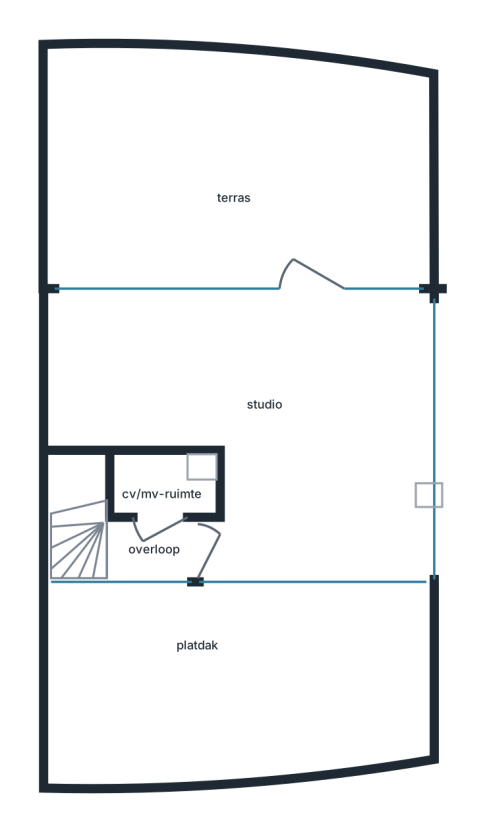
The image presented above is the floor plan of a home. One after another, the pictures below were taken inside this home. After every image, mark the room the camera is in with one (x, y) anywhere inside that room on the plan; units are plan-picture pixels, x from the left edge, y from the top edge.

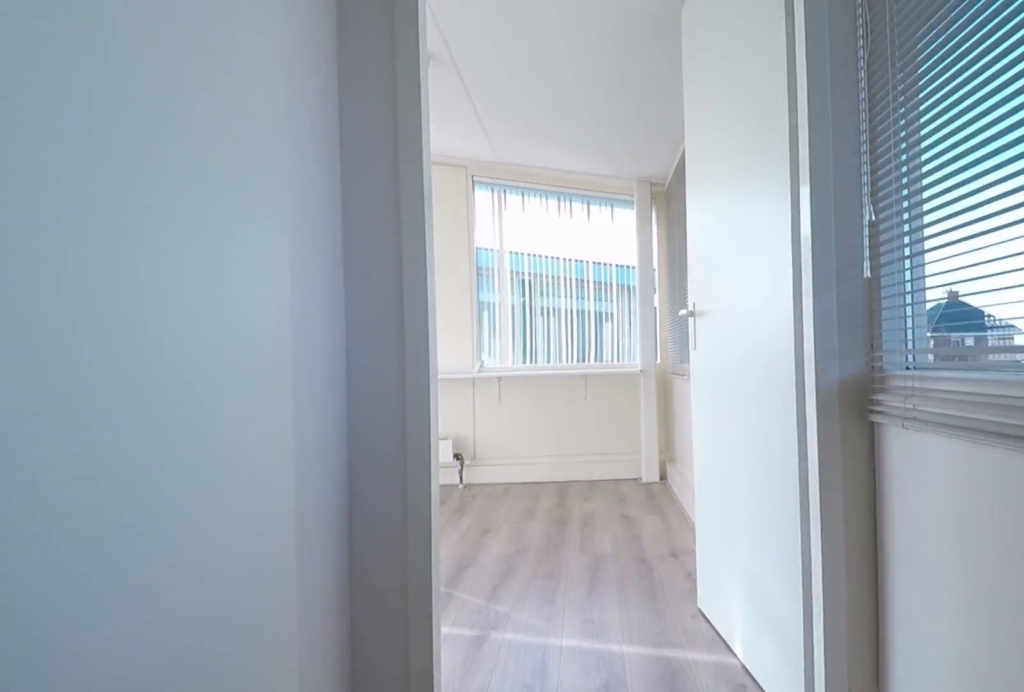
(161, 540)
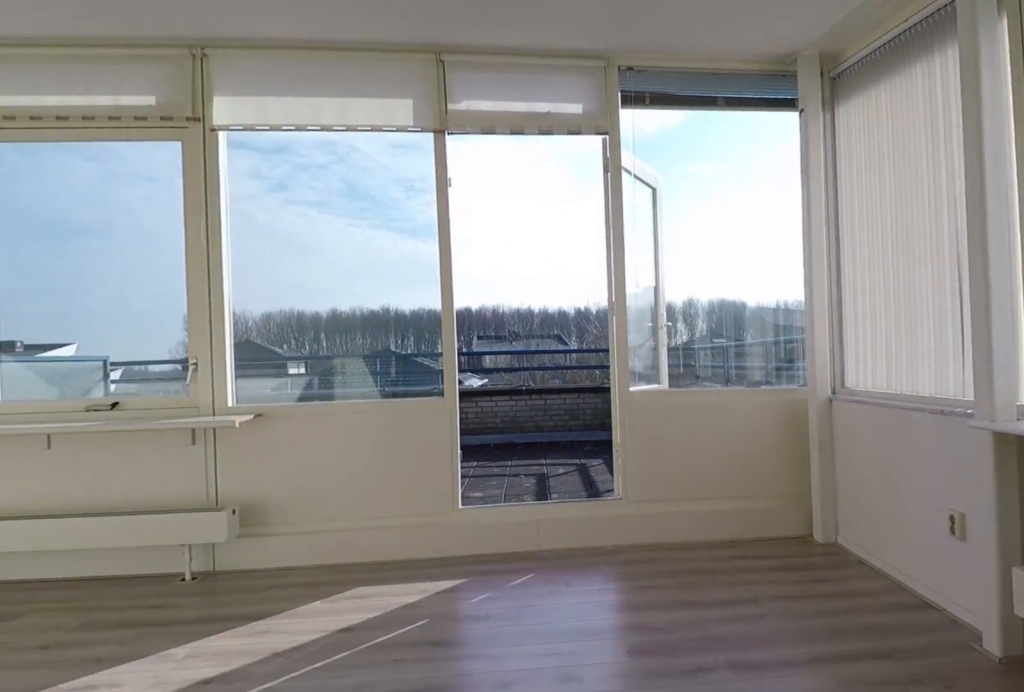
(265, 419)
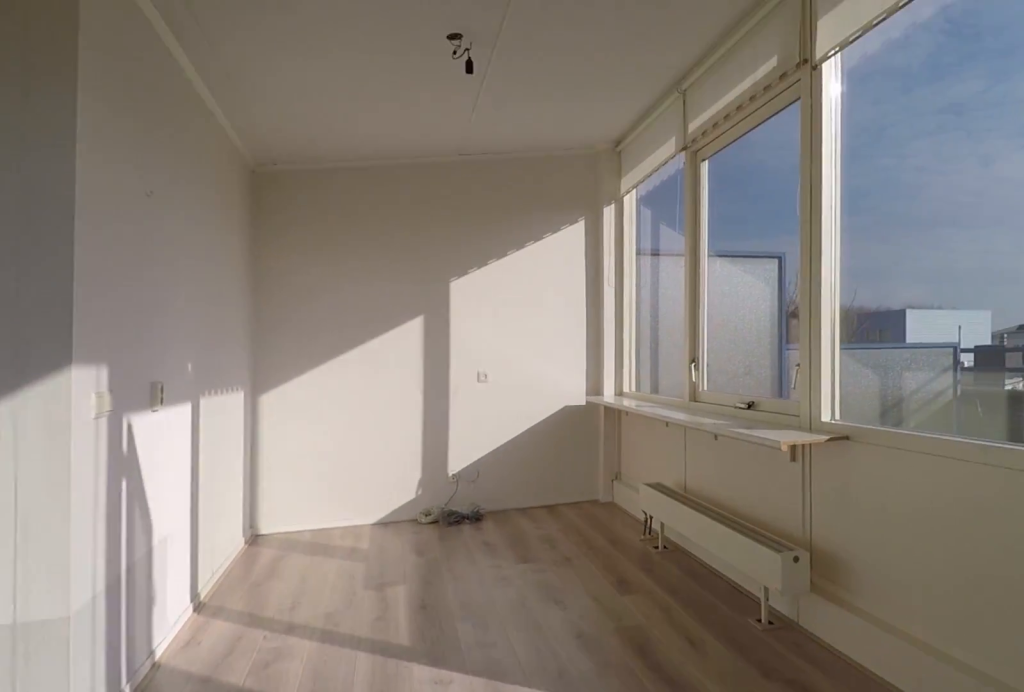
(265, 419)
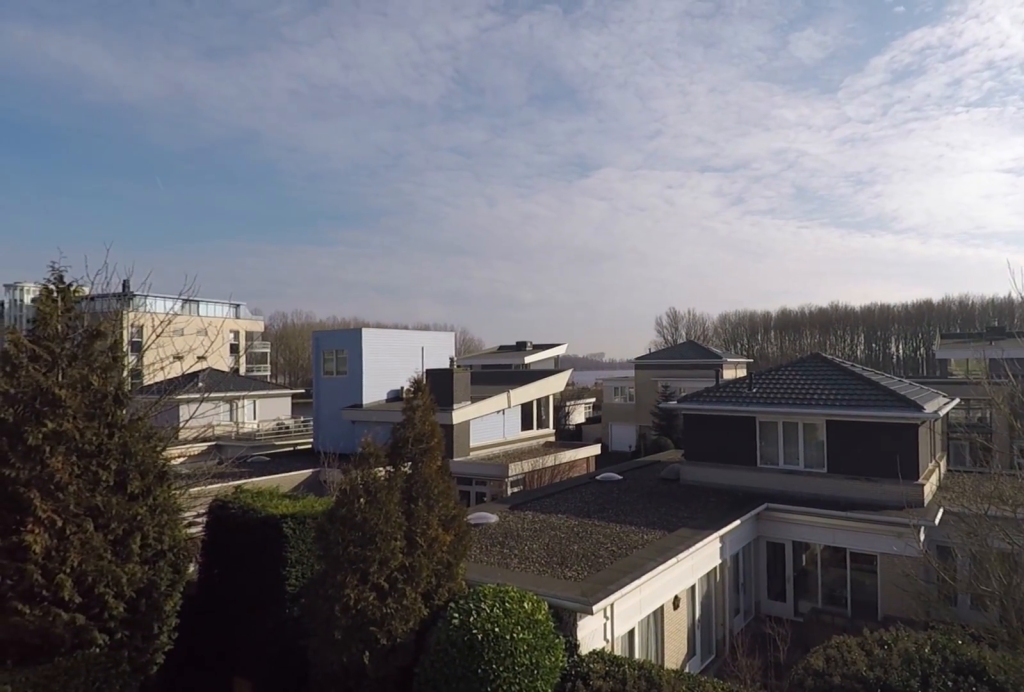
(234, 170)
